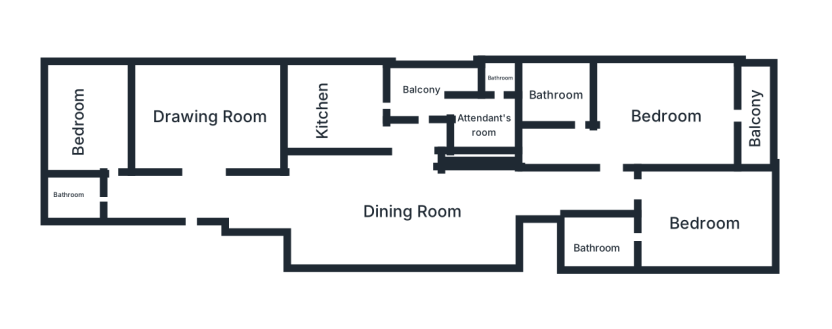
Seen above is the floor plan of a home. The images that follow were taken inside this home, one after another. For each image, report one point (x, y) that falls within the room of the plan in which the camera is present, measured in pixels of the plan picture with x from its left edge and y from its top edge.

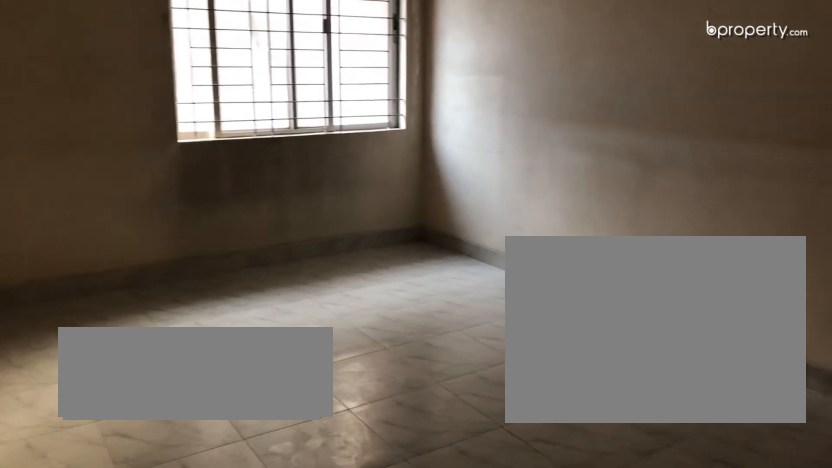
(701, 196)
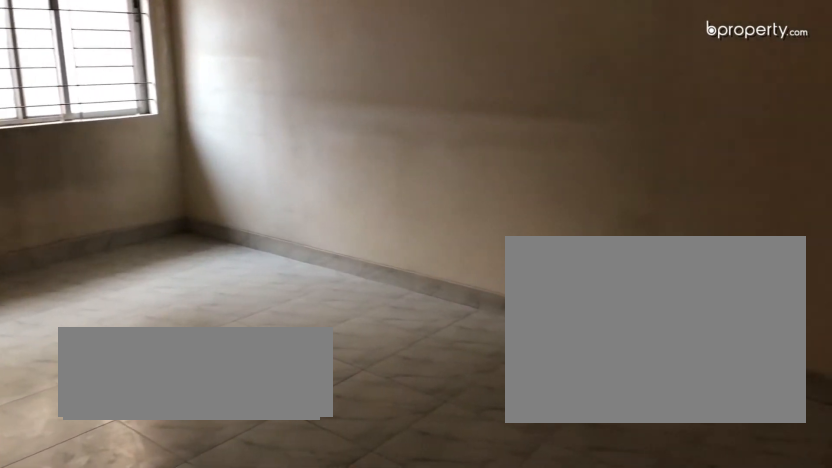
(701, 196)
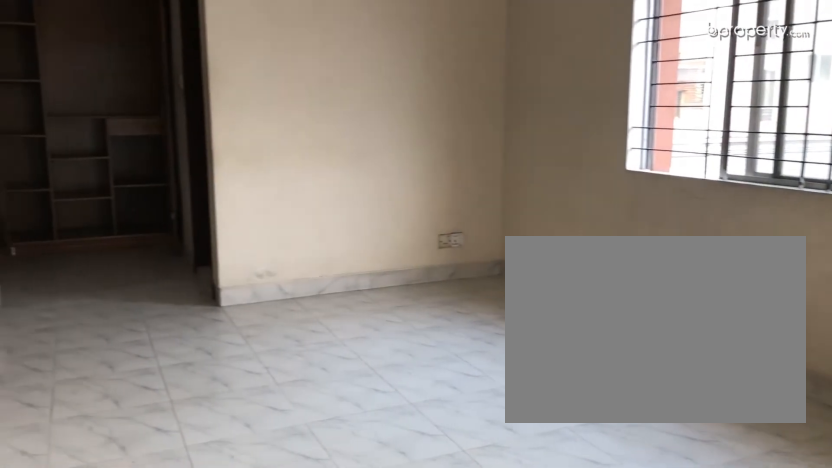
(662, 99)
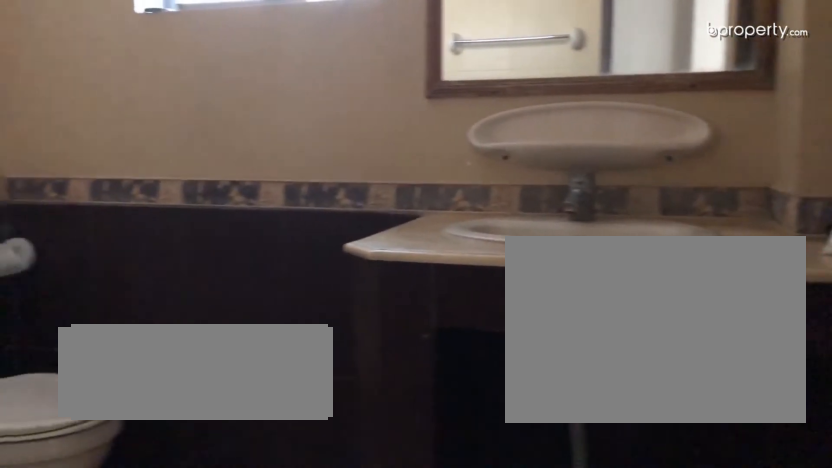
(561, 99)
